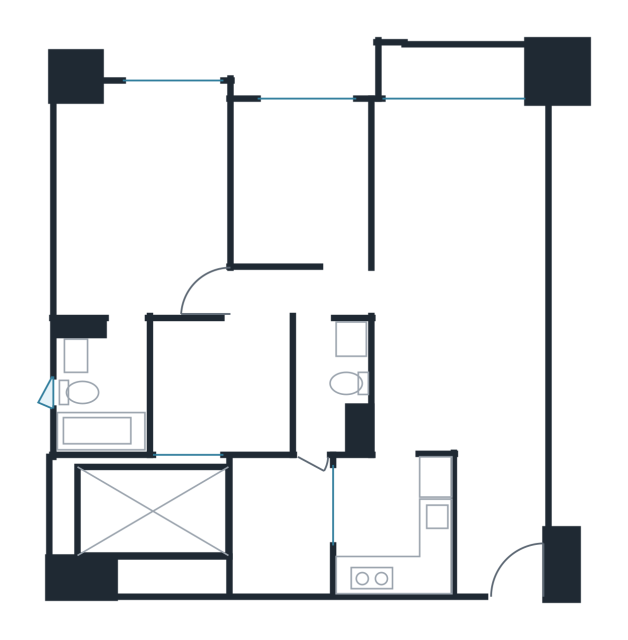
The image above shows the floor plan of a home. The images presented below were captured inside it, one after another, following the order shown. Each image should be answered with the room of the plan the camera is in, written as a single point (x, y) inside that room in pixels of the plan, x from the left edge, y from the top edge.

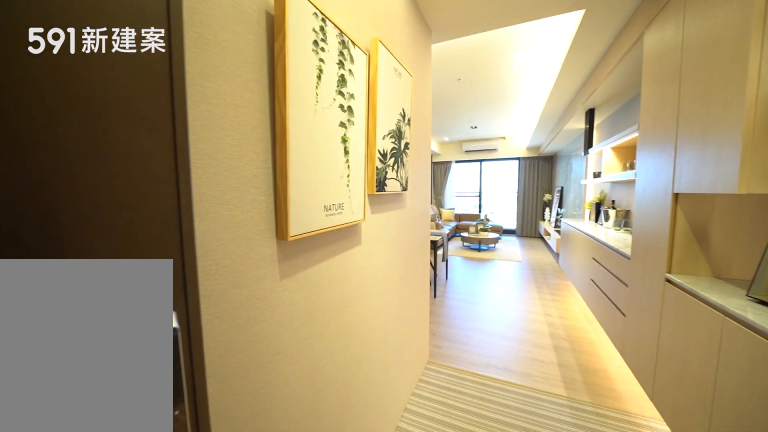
(499, 557)
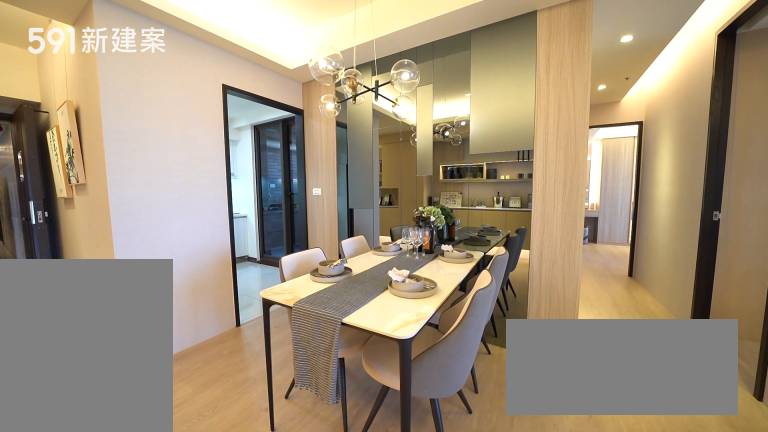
(435, 361)
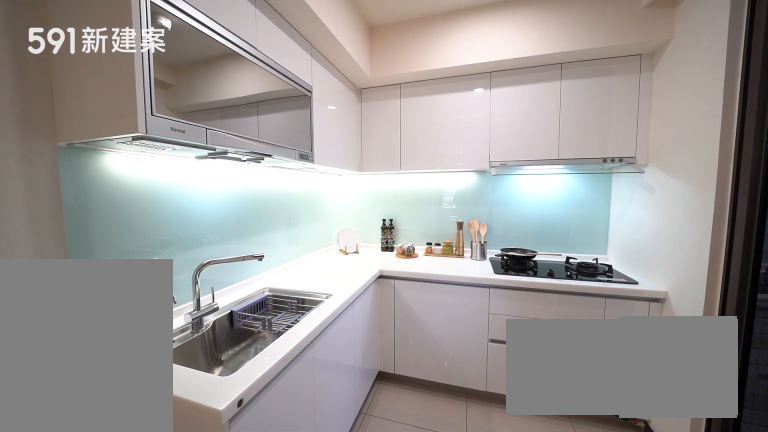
(393, 527)
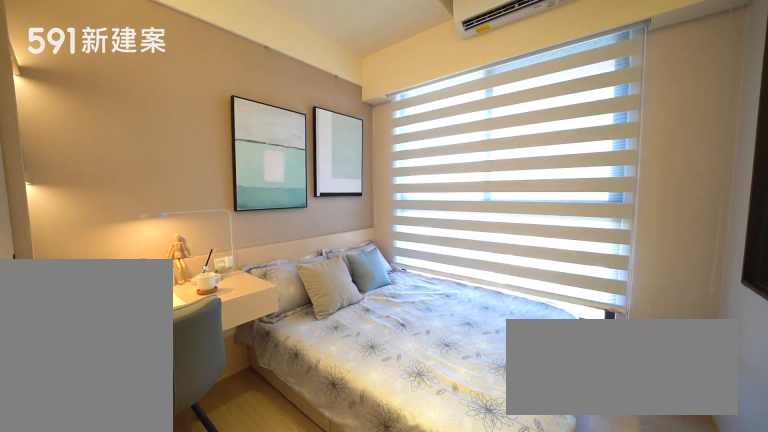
(301, 178)
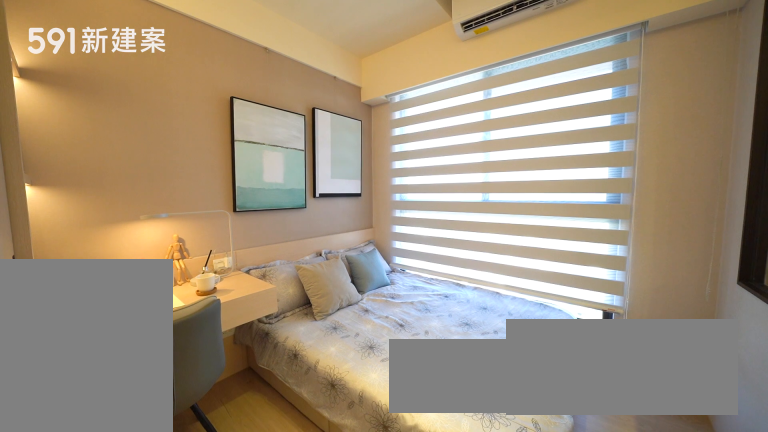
(301, 178)
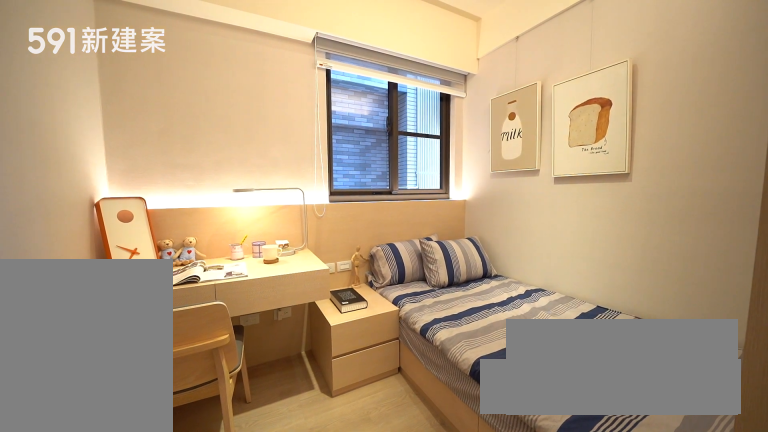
(221, 389)
